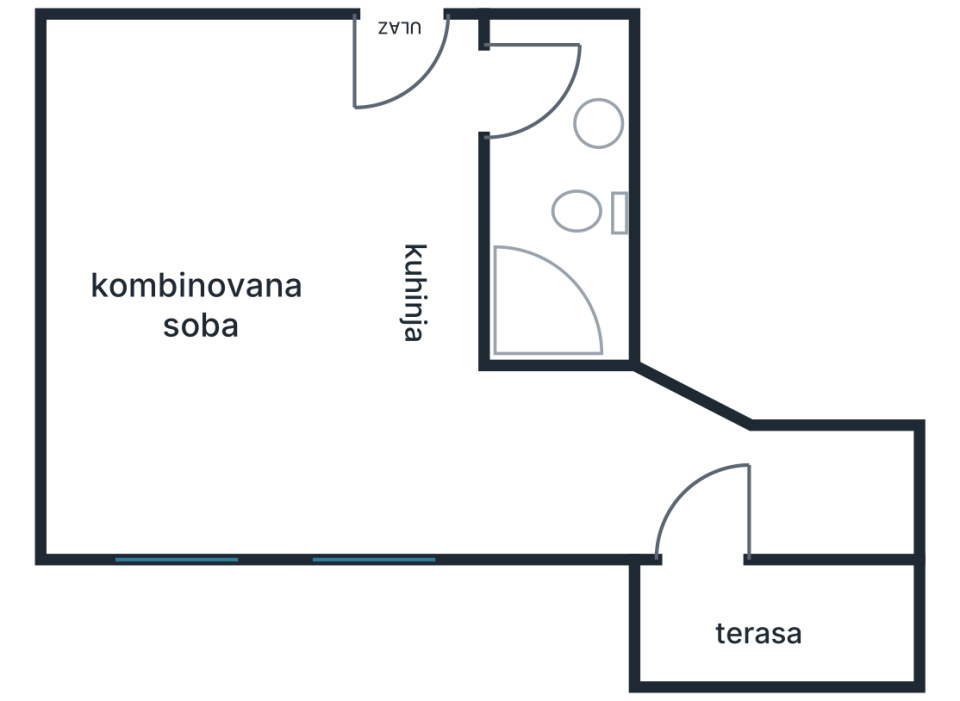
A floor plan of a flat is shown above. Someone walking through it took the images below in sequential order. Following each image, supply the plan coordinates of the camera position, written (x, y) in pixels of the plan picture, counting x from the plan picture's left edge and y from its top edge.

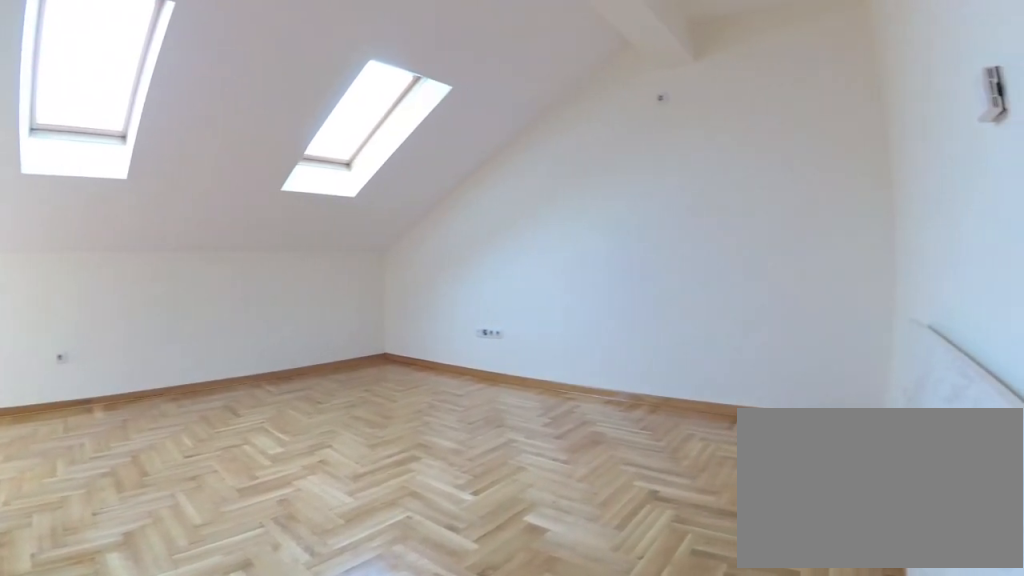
(434, 54)
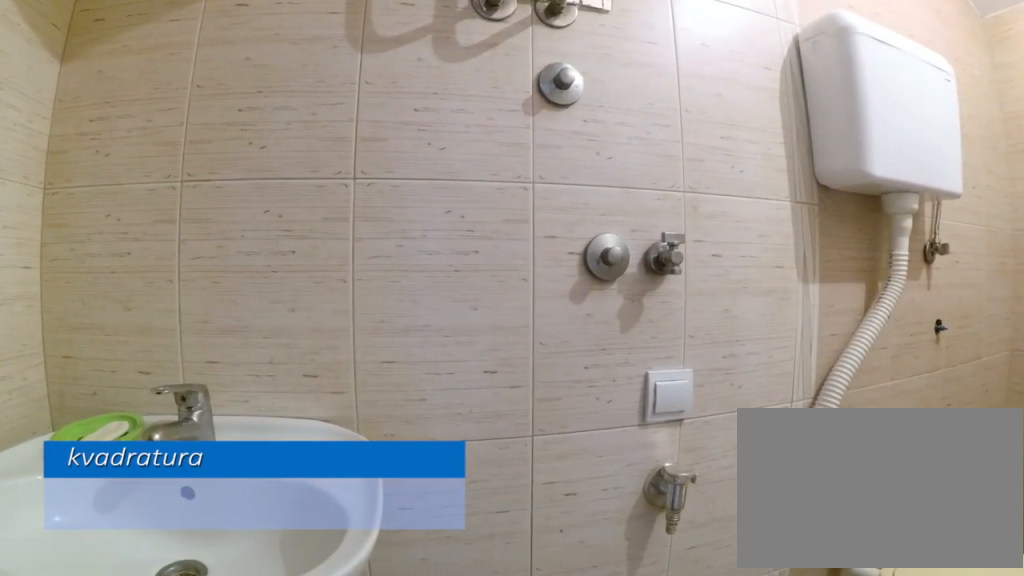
(487, 96)
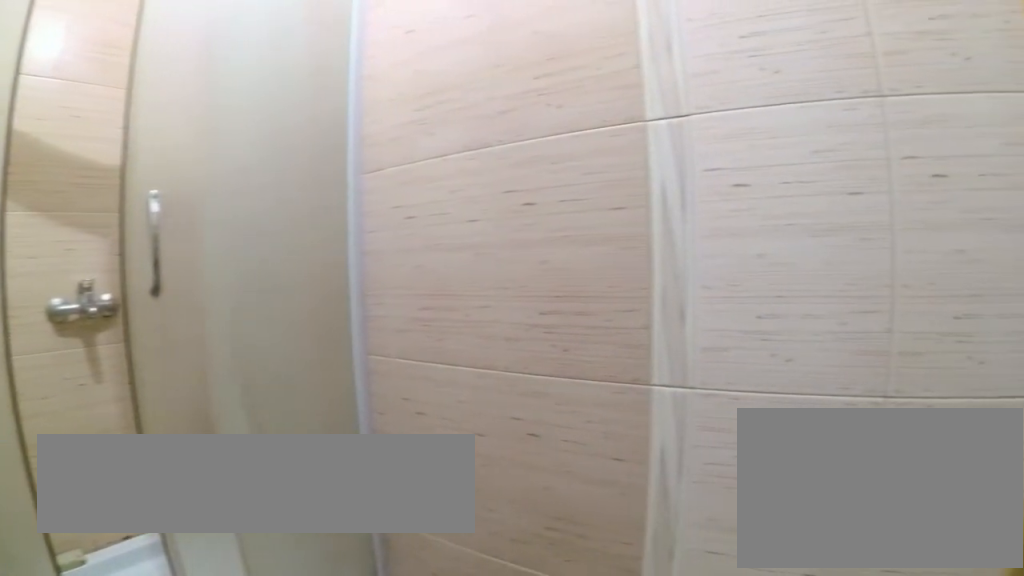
(581, 126)
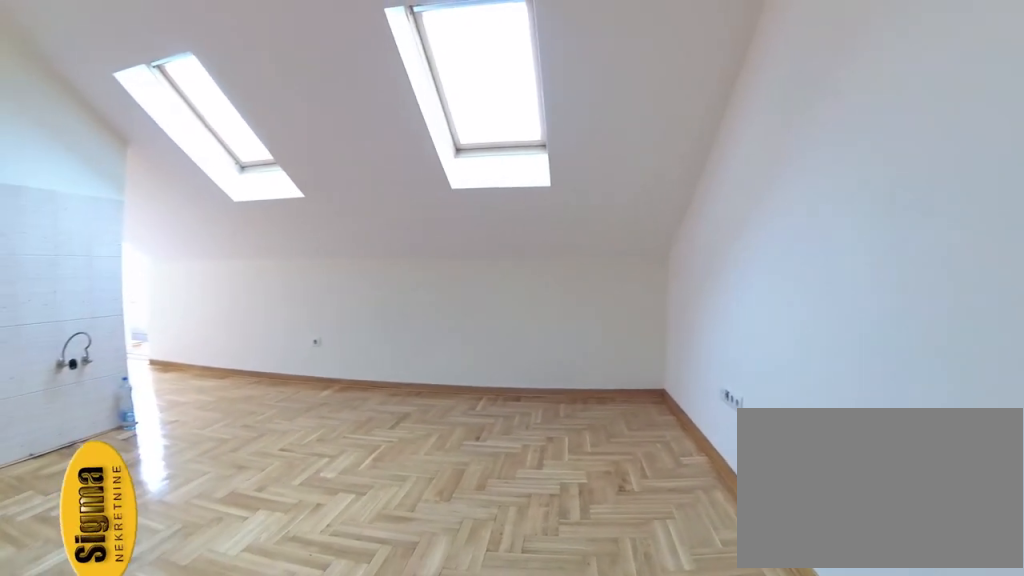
(172, 111)
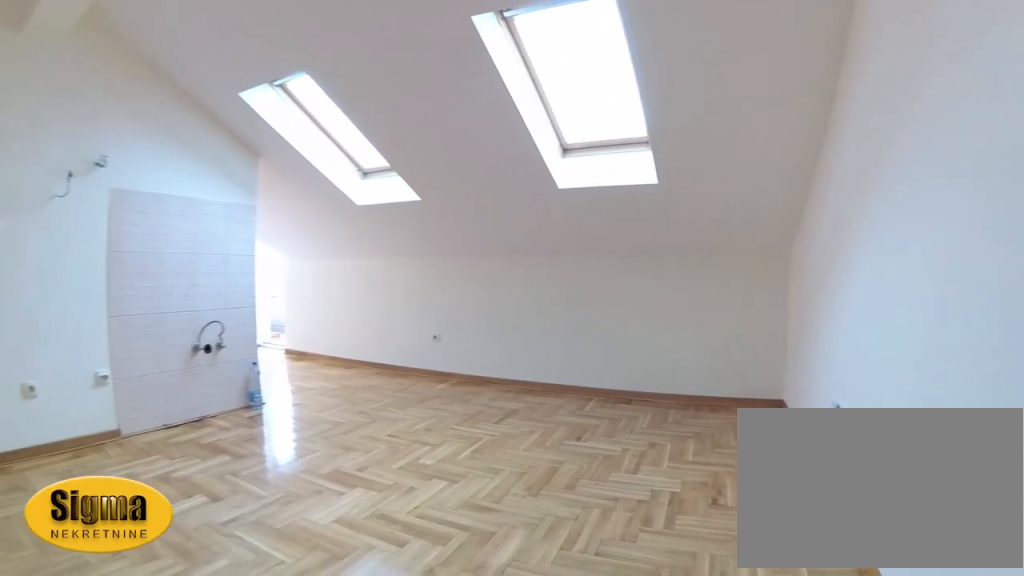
(158, 102)
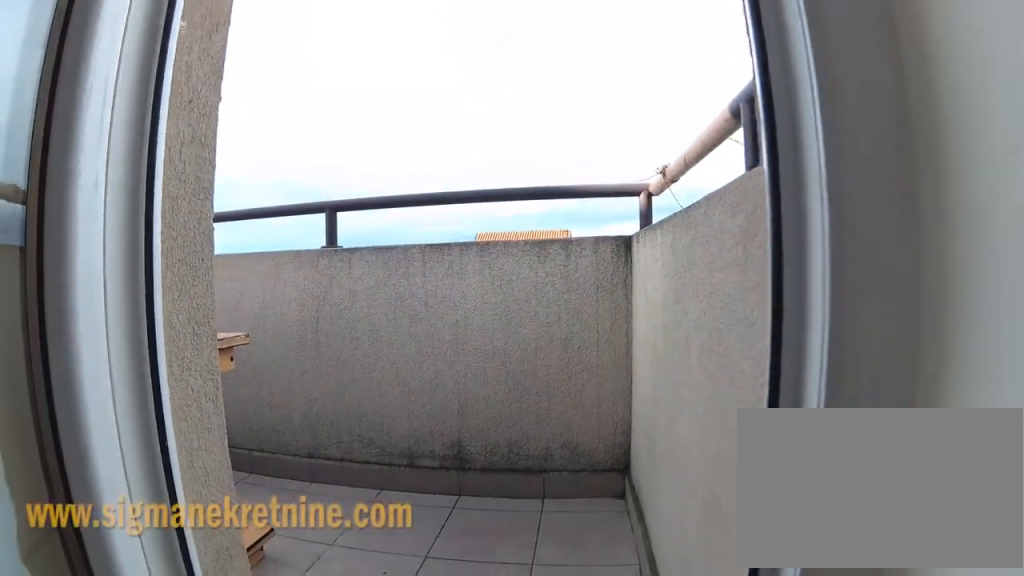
(697, 491)
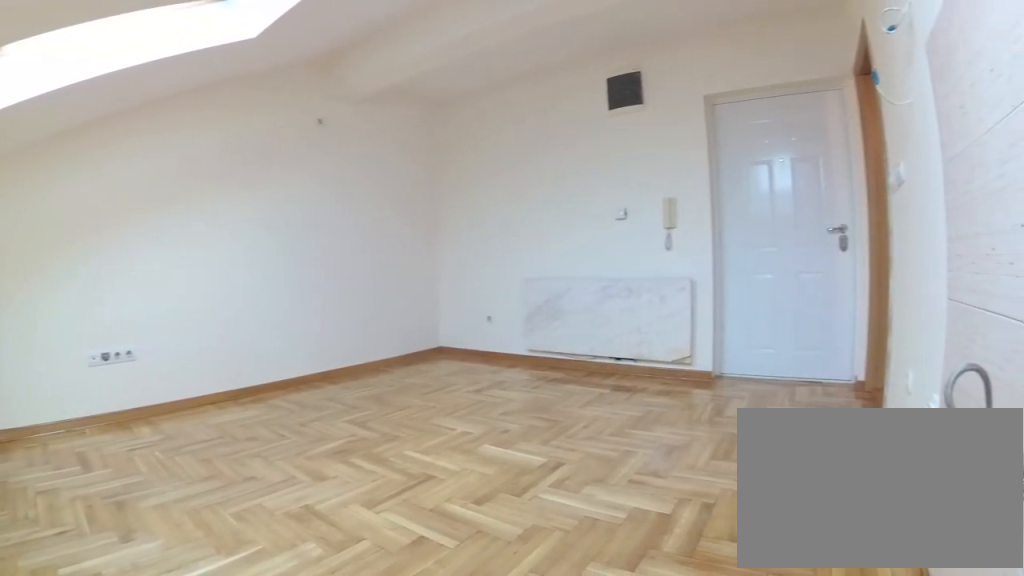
(446, 462)
